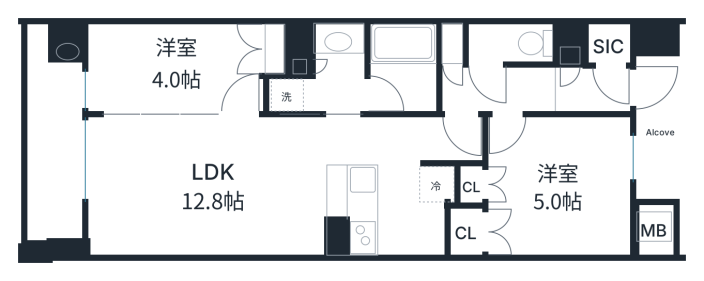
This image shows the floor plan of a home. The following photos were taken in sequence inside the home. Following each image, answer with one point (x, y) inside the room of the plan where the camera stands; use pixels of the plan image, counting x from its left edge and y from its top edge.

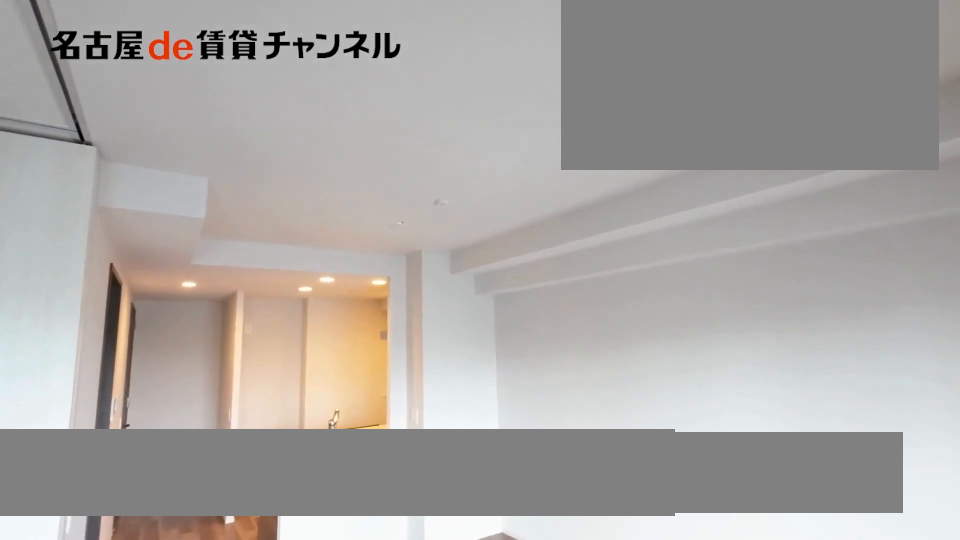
(203, 184)
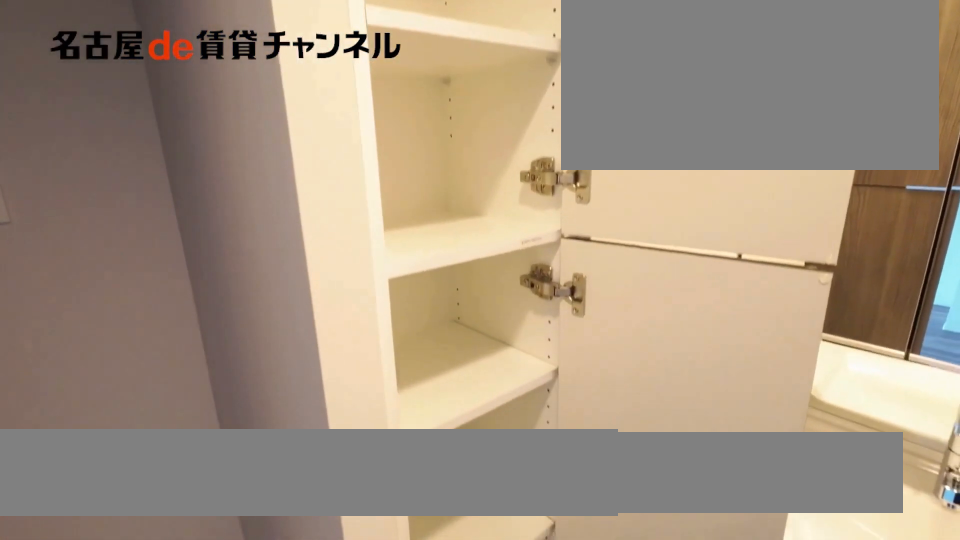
(319, 74)
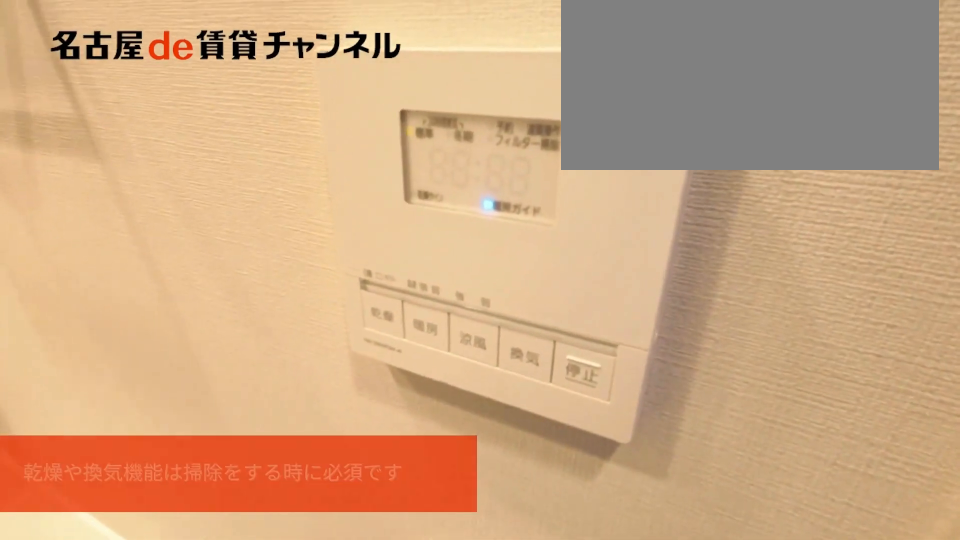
(319, 74)
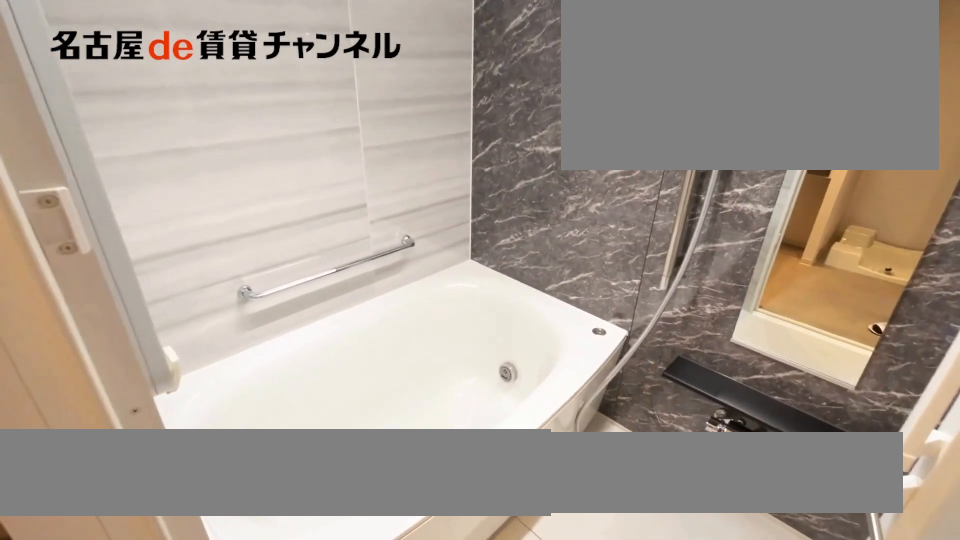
(401, 70)
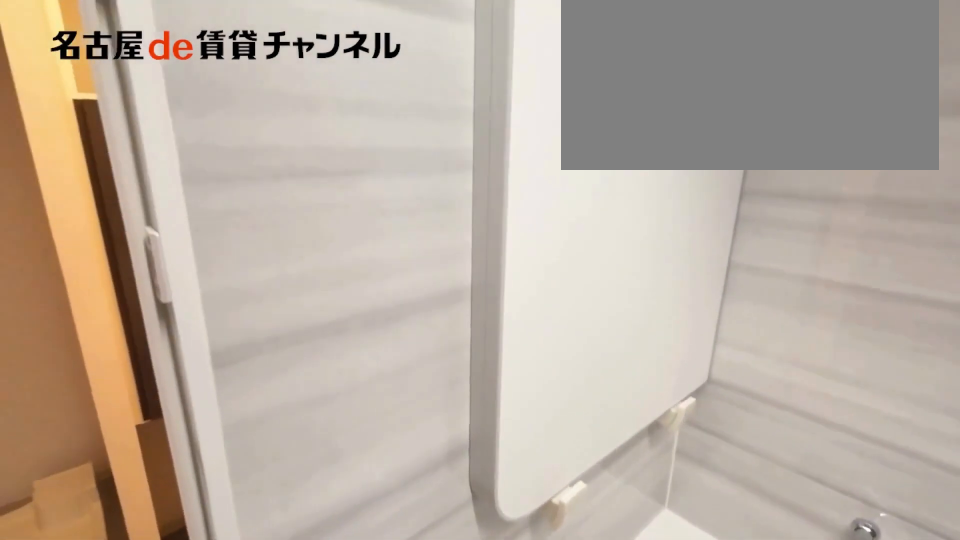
(401, 70)
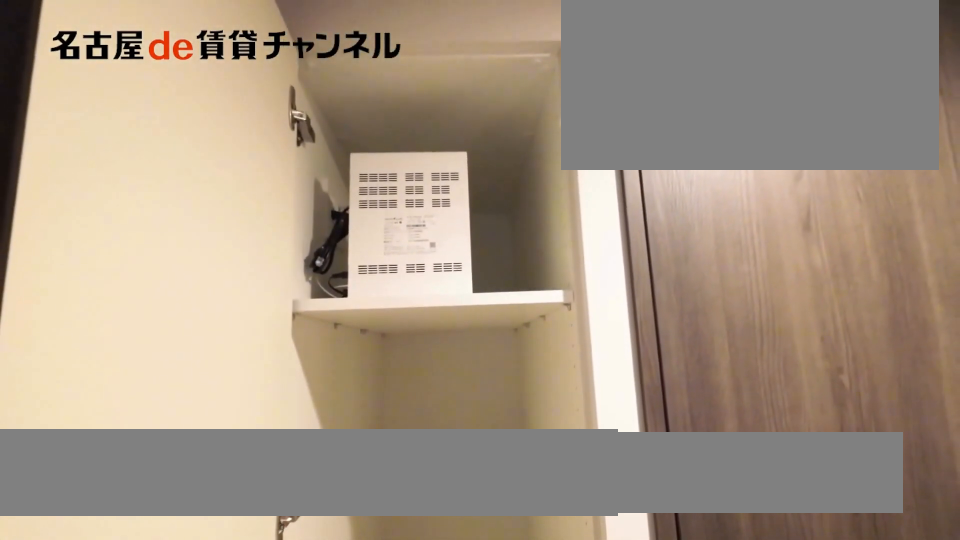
(452, 45)
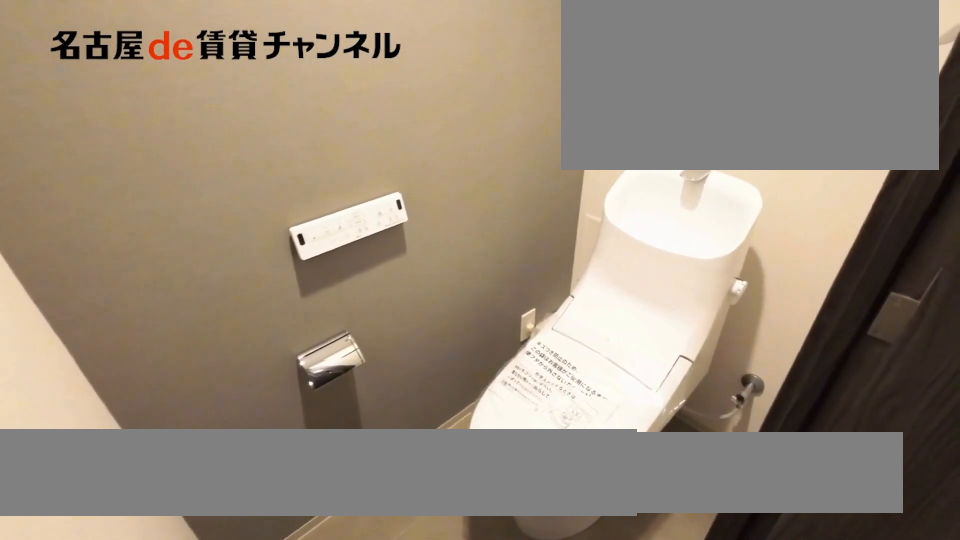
(510, 45)
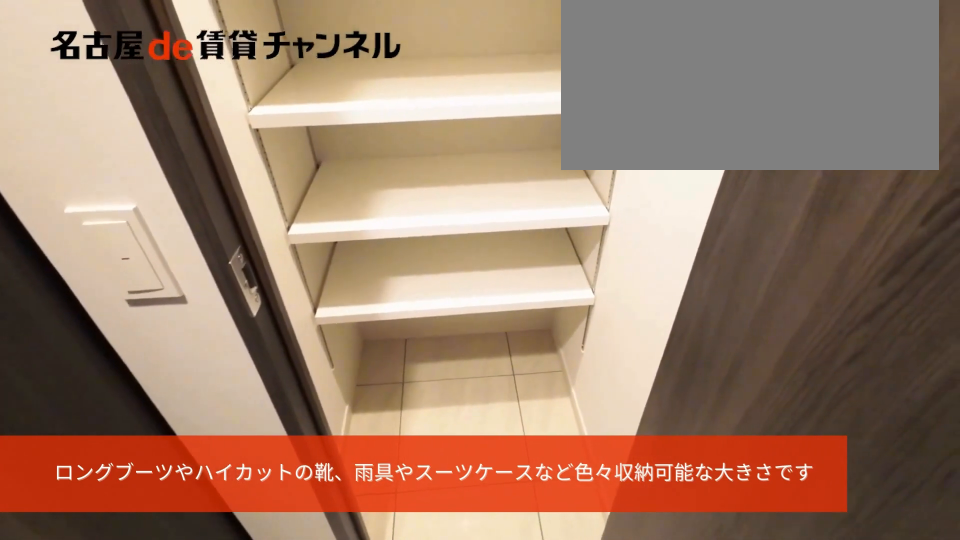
(609, 45)
